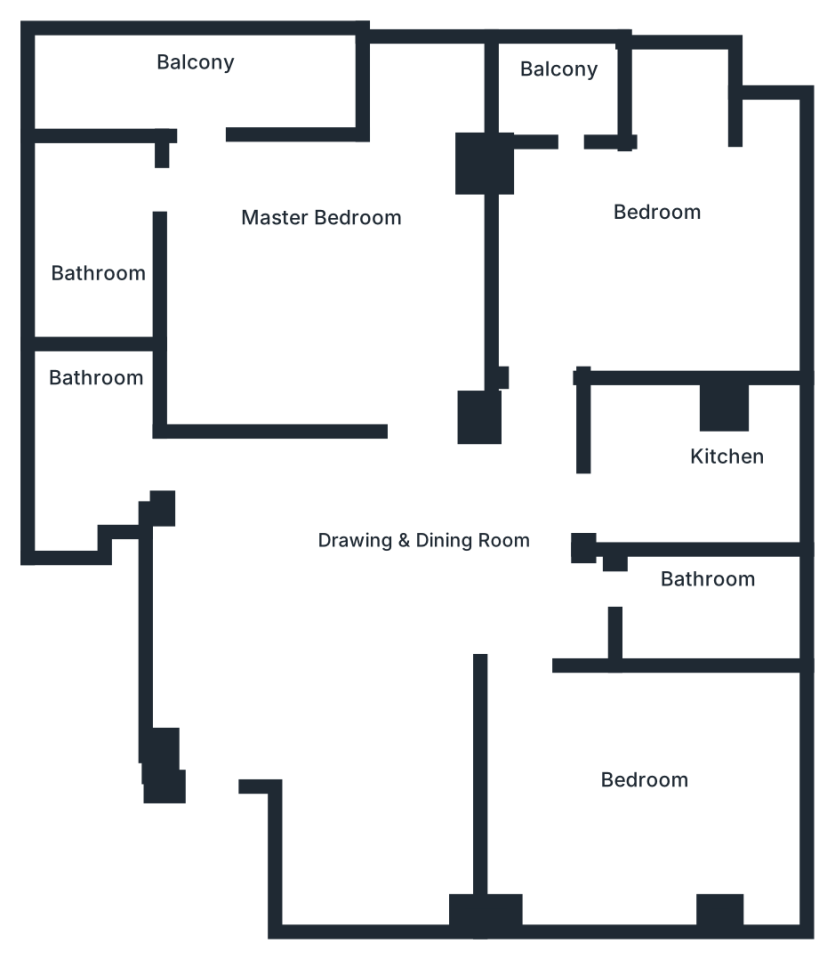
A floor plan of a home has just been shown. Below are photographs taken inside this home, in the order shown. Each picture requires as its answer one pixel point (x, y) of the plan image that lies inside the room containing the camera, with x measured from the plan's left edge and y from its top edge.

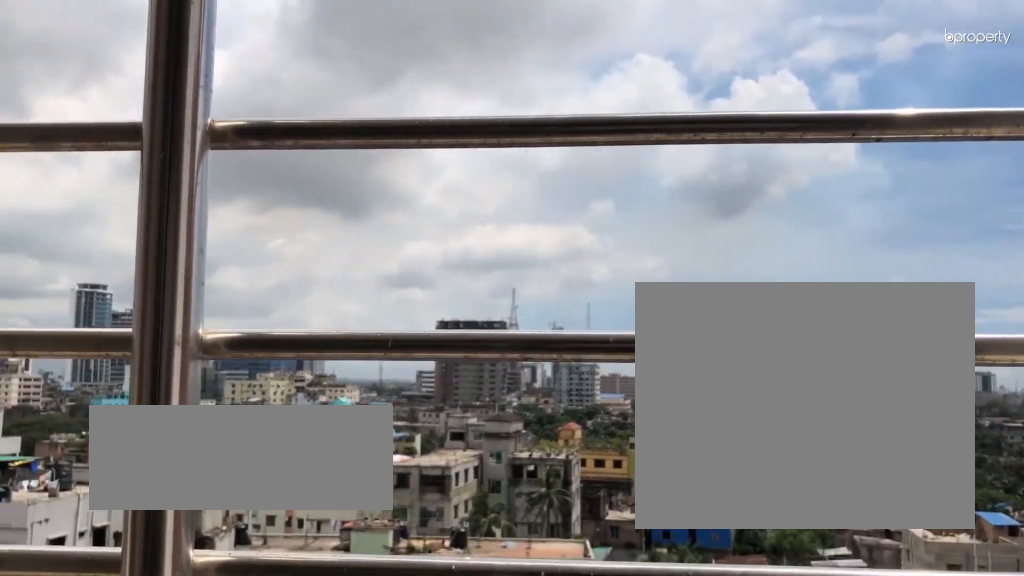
(566, 88)
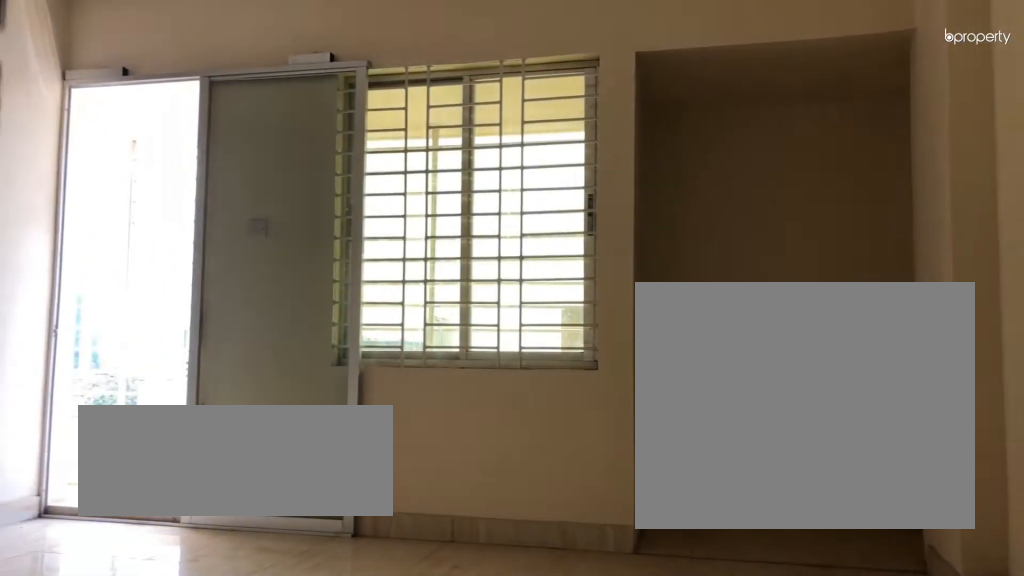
(332, 262)
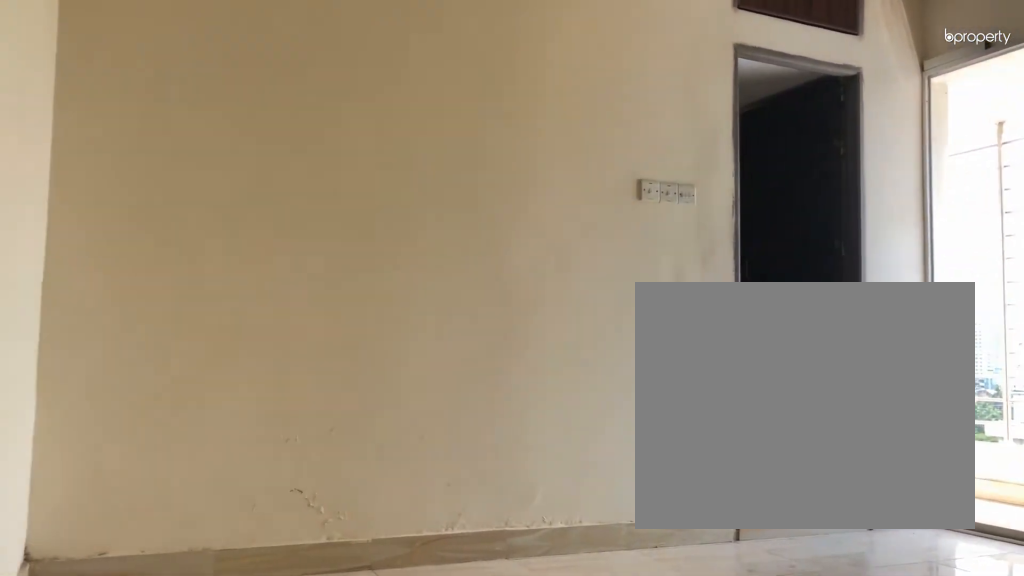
(332, 262)
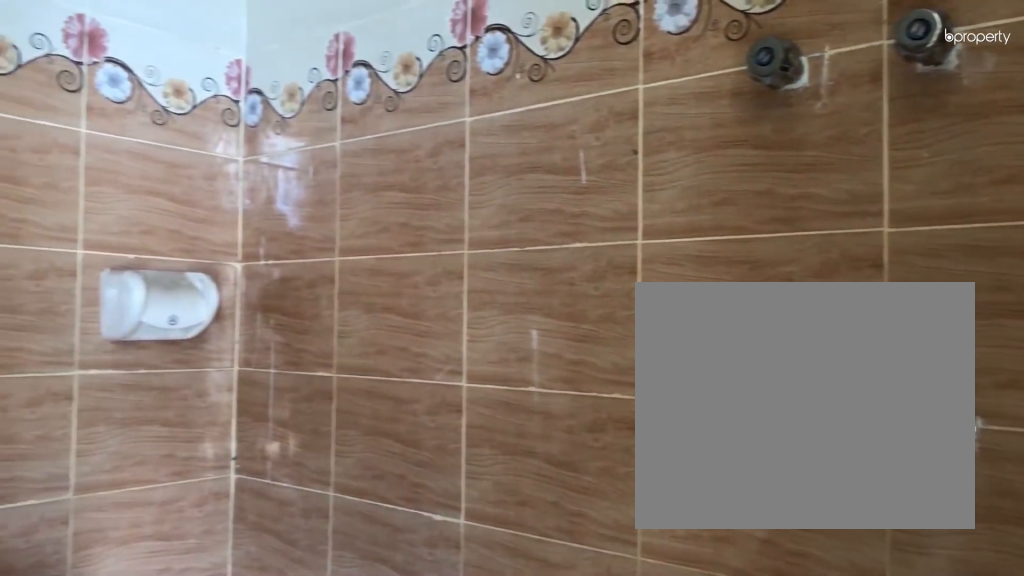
(113, 257)
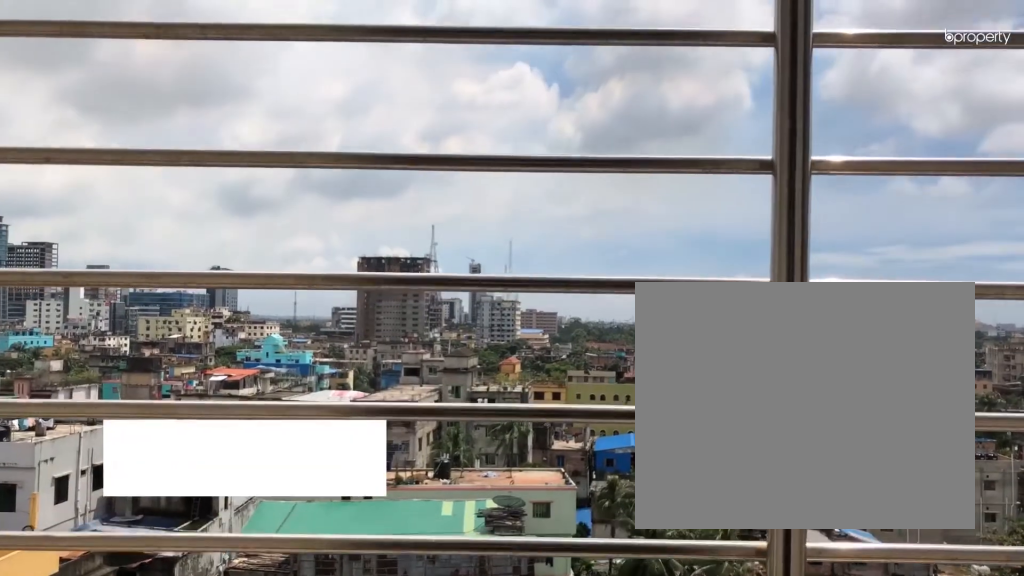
(177, 83)
